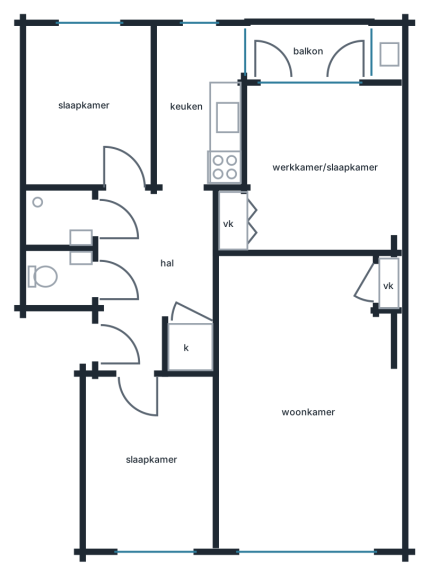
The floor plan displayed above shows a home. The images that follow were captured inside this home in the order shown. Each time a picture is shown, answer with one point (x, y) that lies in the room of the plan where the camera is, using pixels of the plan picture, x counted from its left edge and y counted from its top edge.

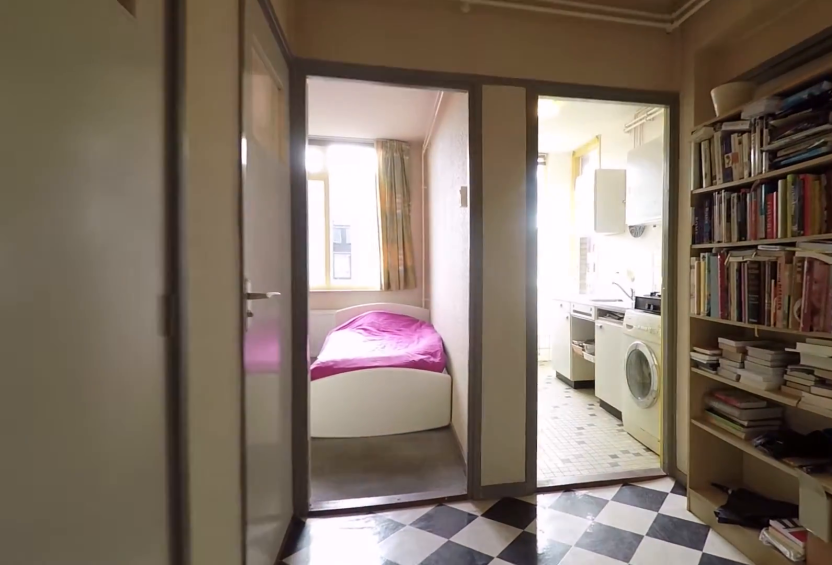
(150, 270)
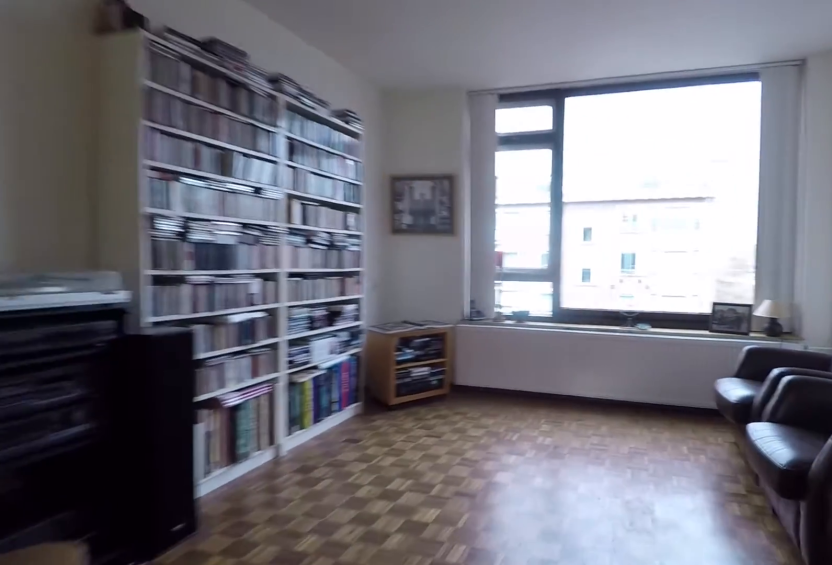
(306, 406)
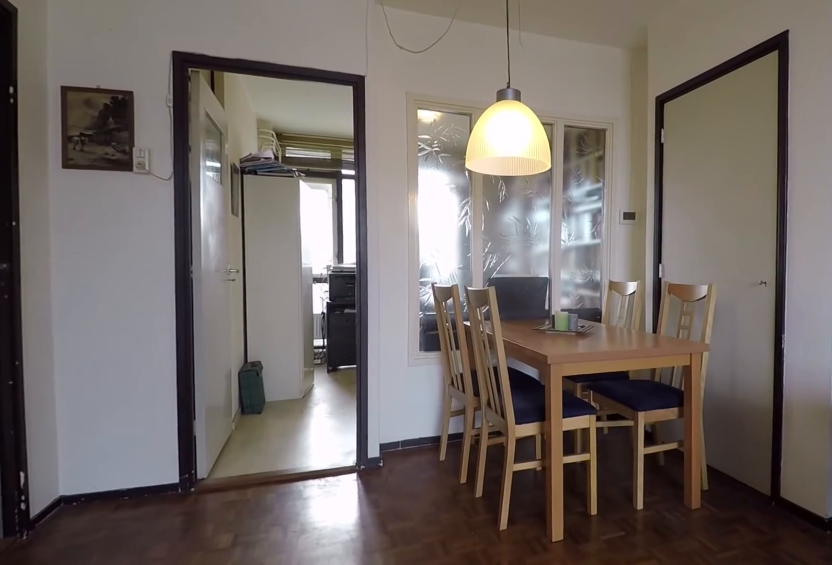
(306, 406)
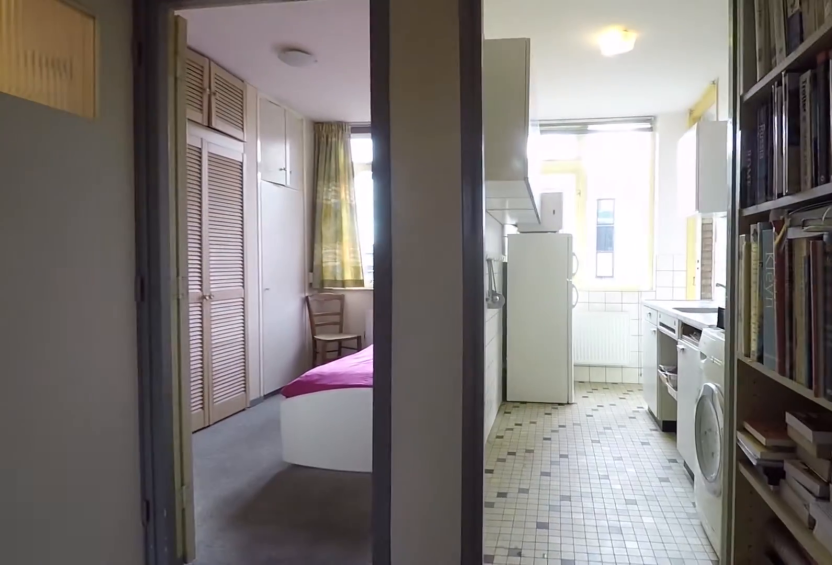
(151, 270)
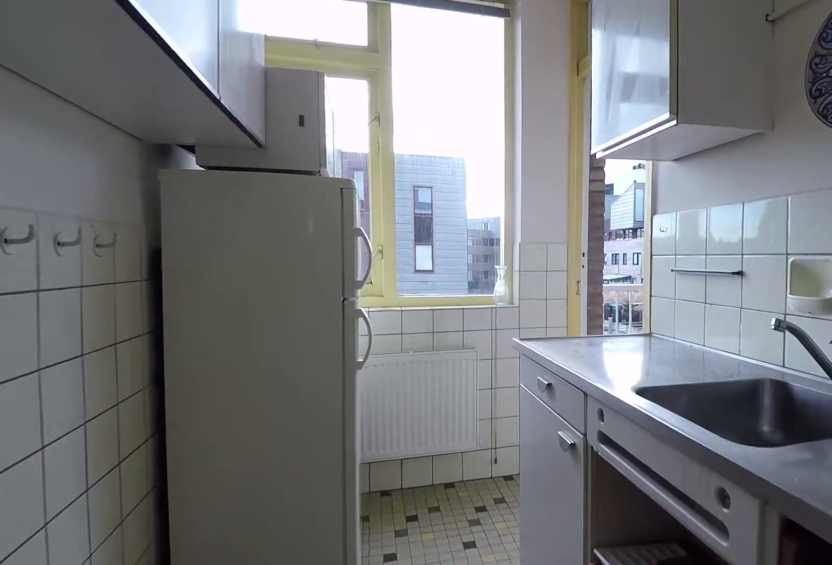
(204, 120)
